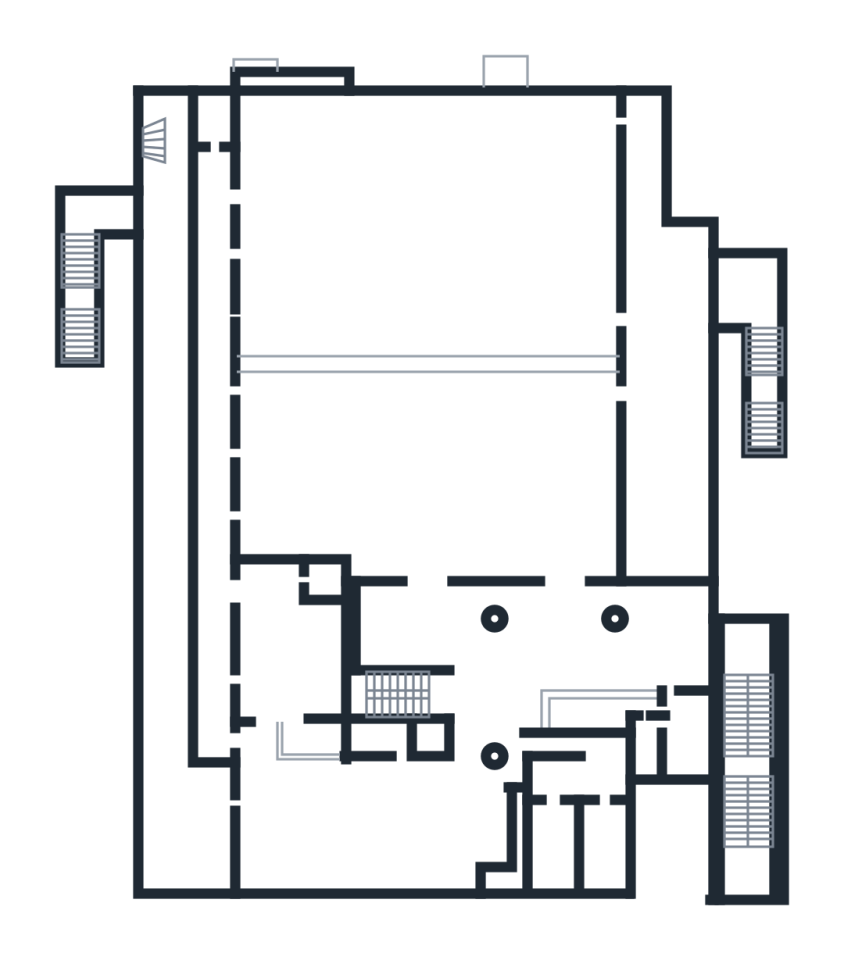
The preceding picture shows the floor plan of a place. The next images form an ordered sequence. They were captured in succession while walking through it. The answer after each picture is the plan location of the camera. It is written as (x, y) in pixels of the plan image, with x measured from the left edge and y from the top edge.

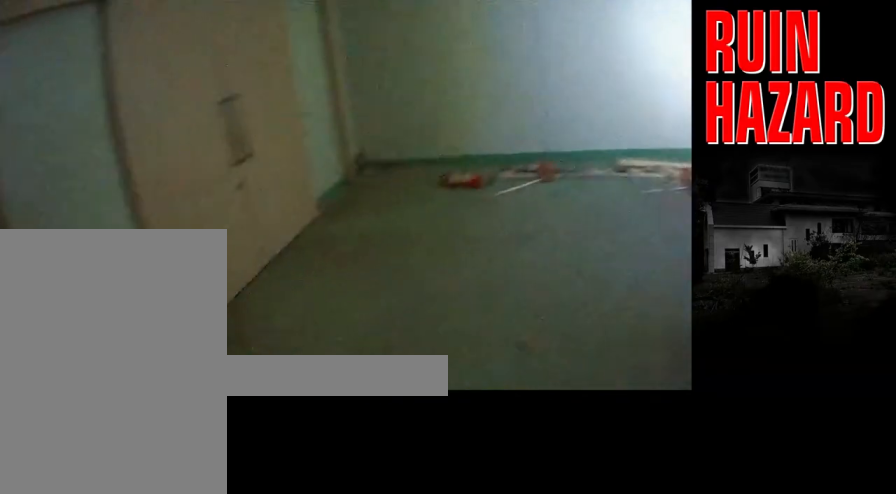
(286, 644)
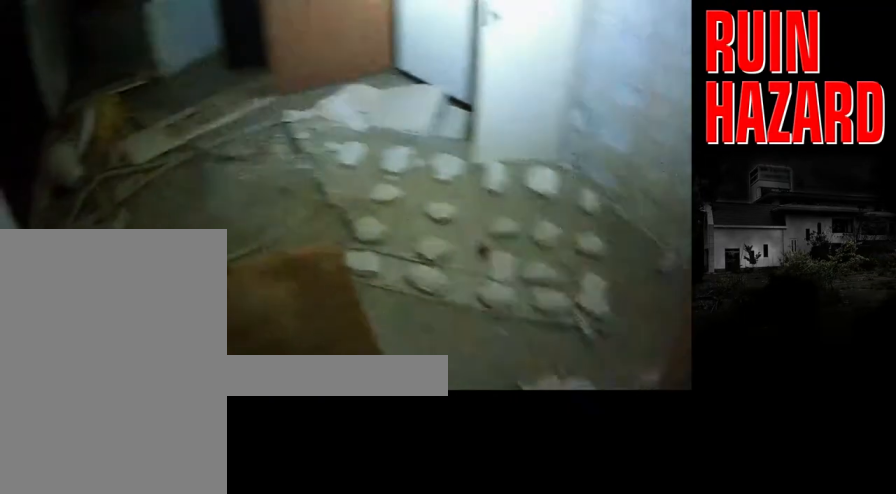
(211, 622)
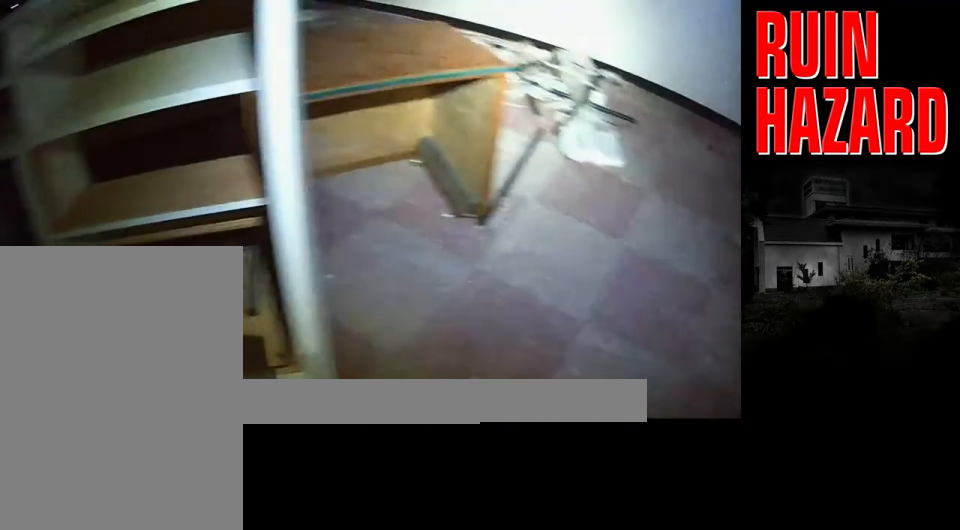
(430, 337)
